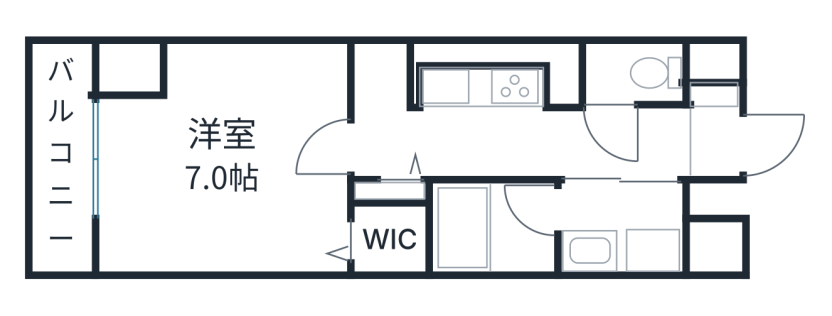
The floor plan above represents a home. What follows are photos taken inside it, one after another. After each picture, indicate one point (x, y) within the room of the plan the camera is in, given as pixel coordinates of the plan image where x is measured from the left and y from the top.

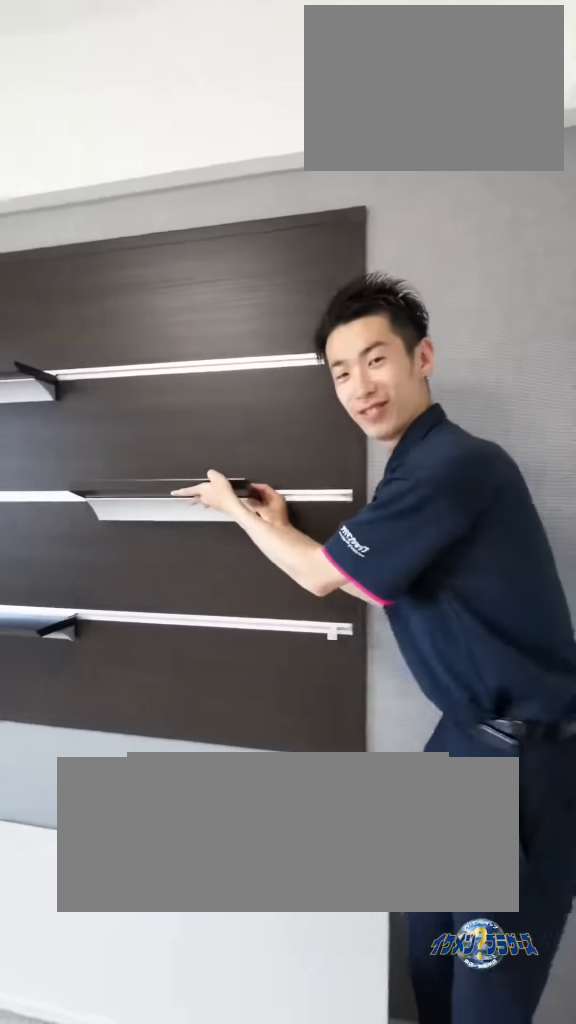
(254, 69)
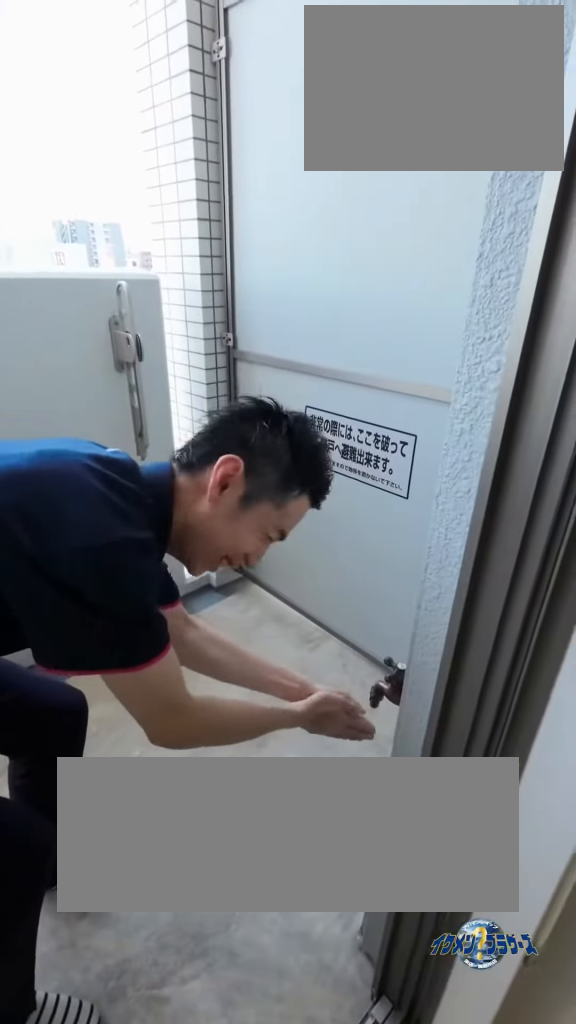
(62, 159)
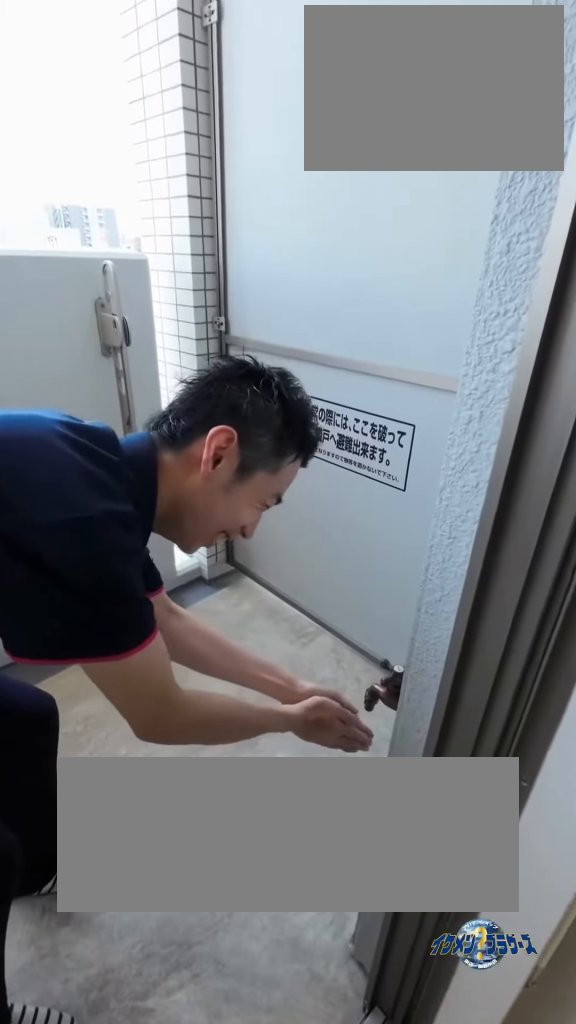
(62, 159)
